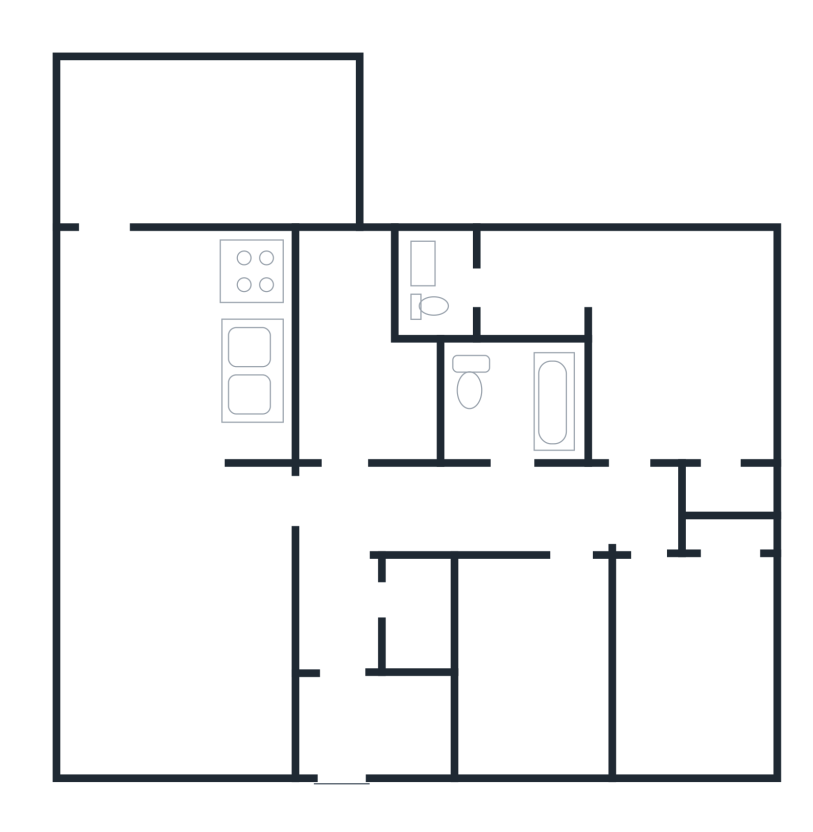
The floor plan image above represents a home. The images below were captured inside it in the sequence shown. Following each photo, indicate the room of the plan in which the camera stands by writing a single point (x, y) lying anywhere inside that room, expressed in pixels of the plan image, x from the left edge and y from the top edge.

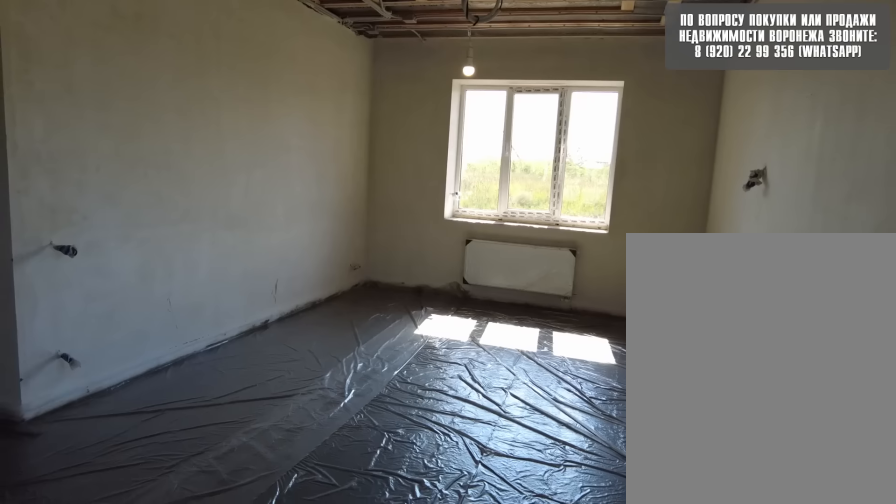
(139, 379)
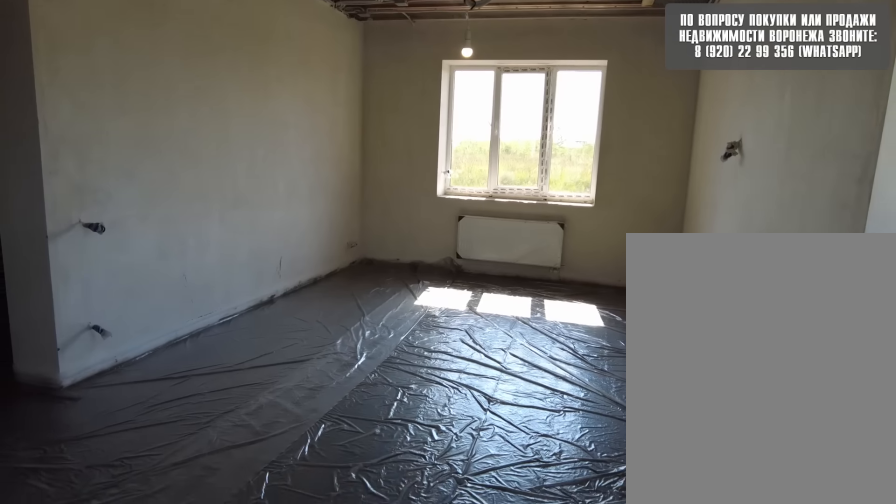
(141, 355)
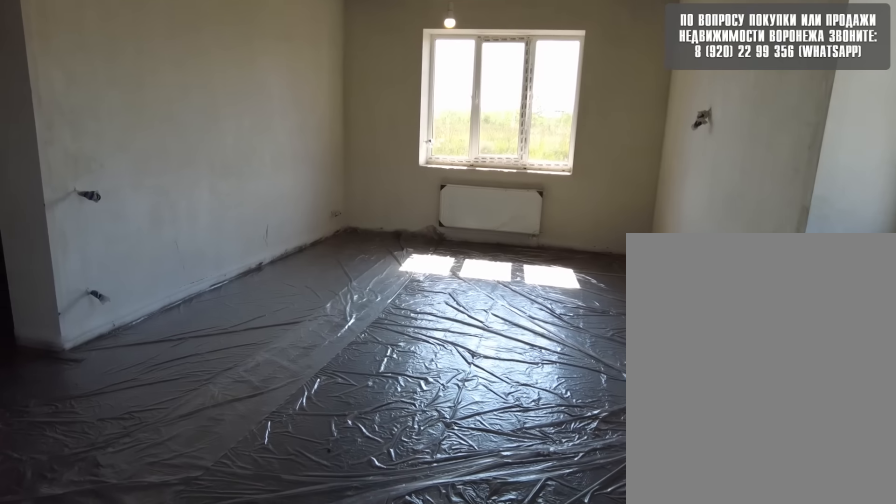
(141, 332)
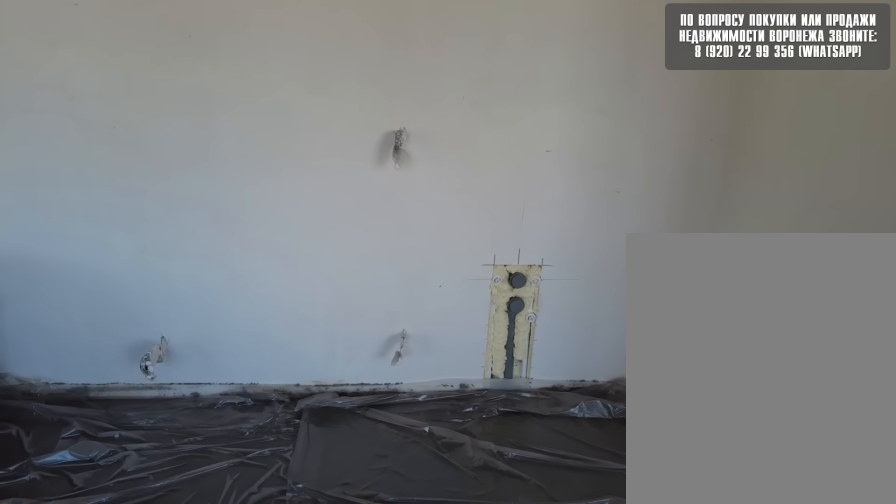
(143, 301)
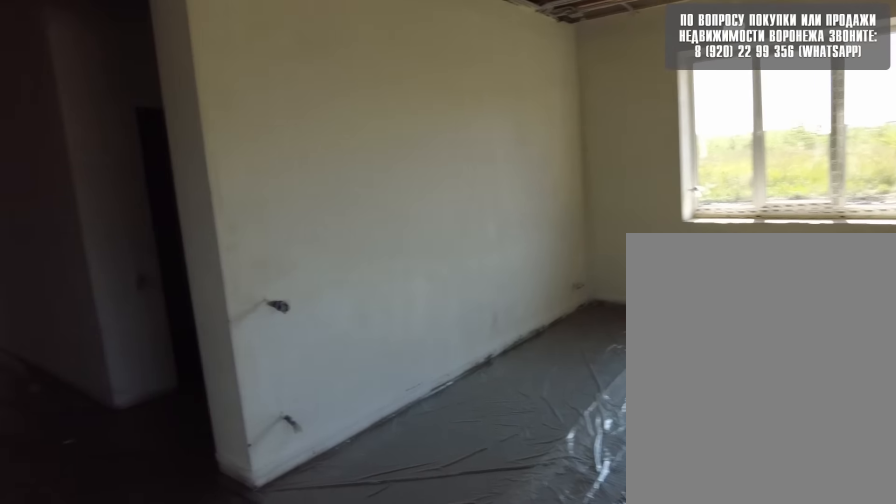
(141, 301)
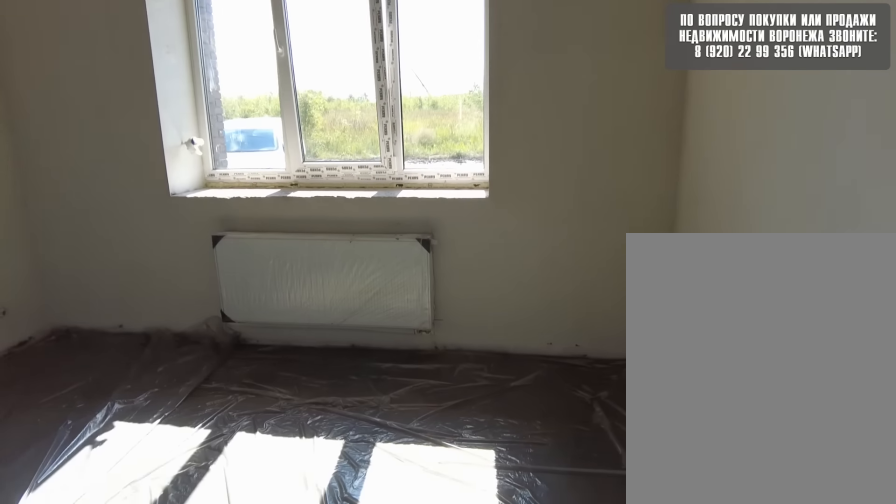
(143, 301)
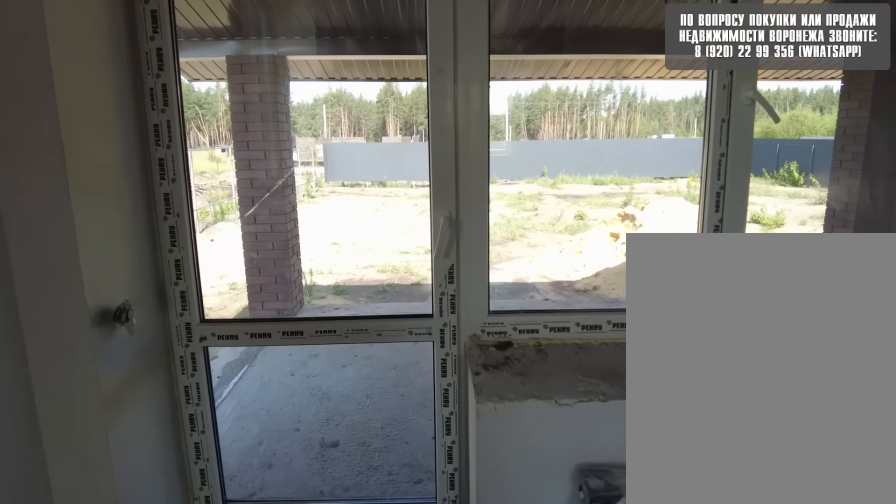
(145, 290)
